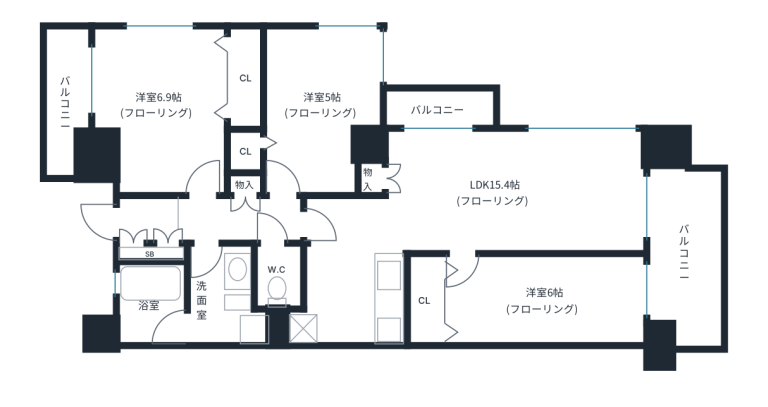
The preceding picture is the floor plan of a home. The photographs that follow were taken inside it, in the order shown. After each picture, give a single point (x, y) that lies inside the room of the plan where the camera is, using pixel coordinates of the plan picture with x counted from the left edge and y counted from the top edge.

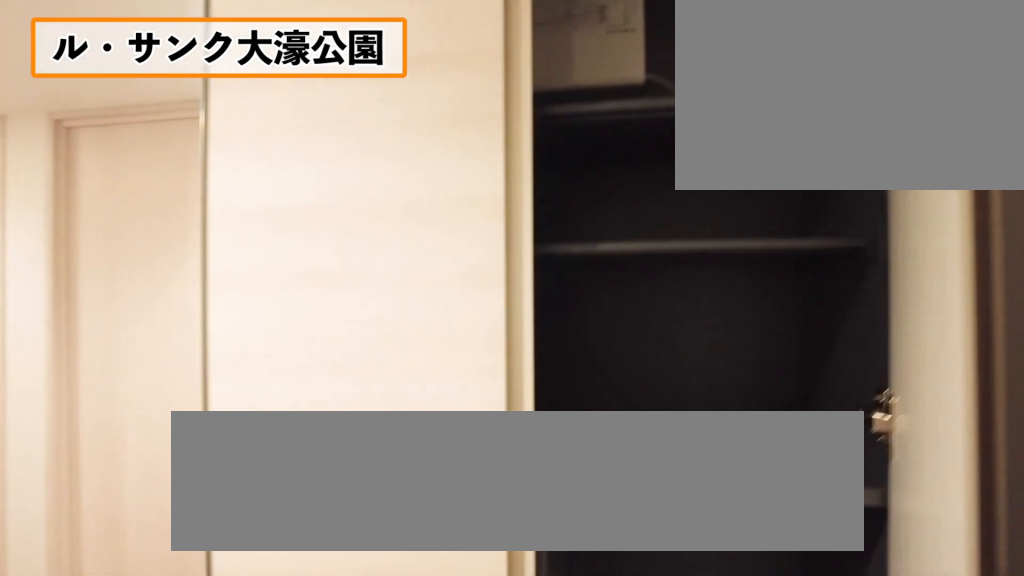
(139, 223)
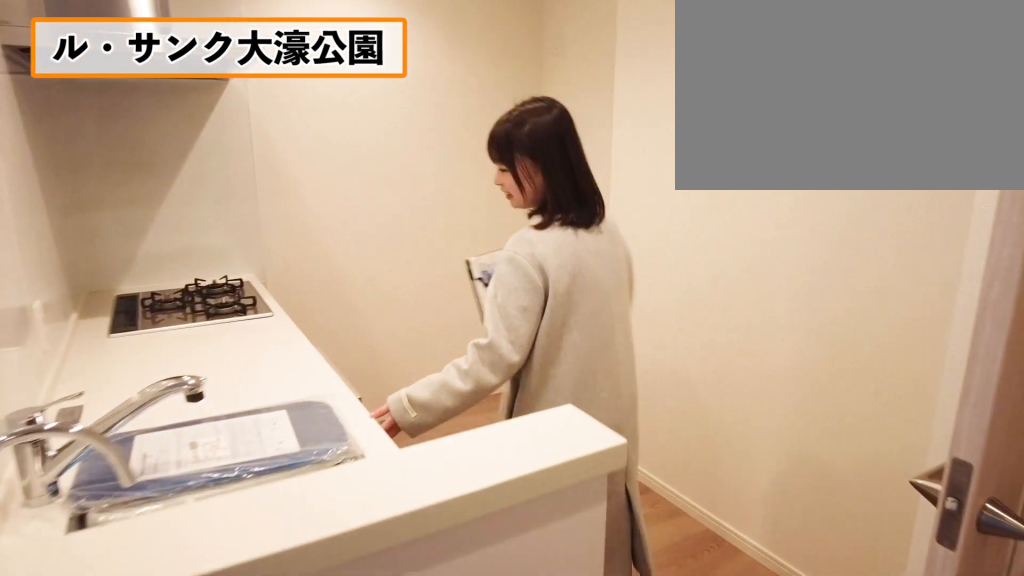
(349, 306)
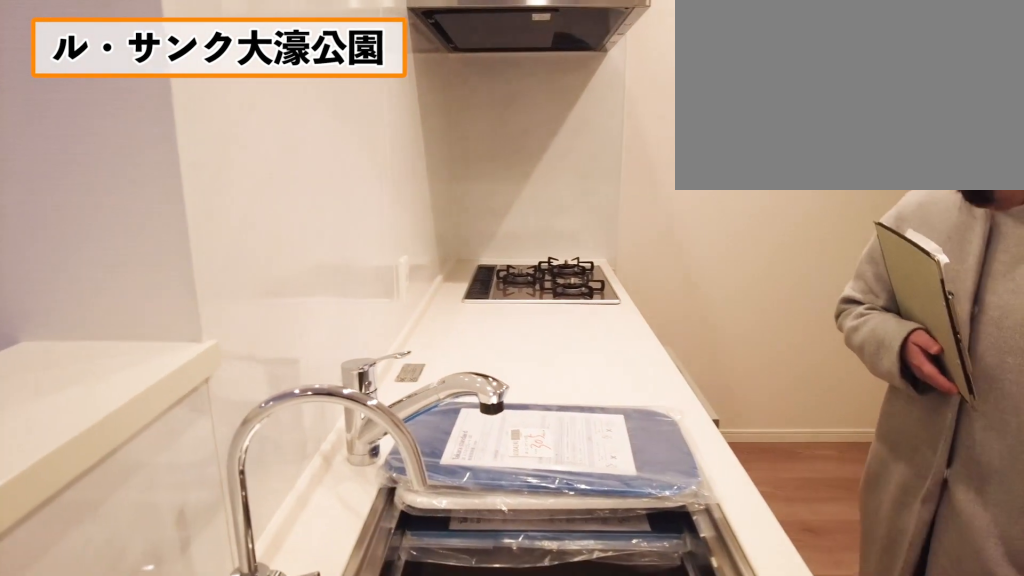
(349, 306)
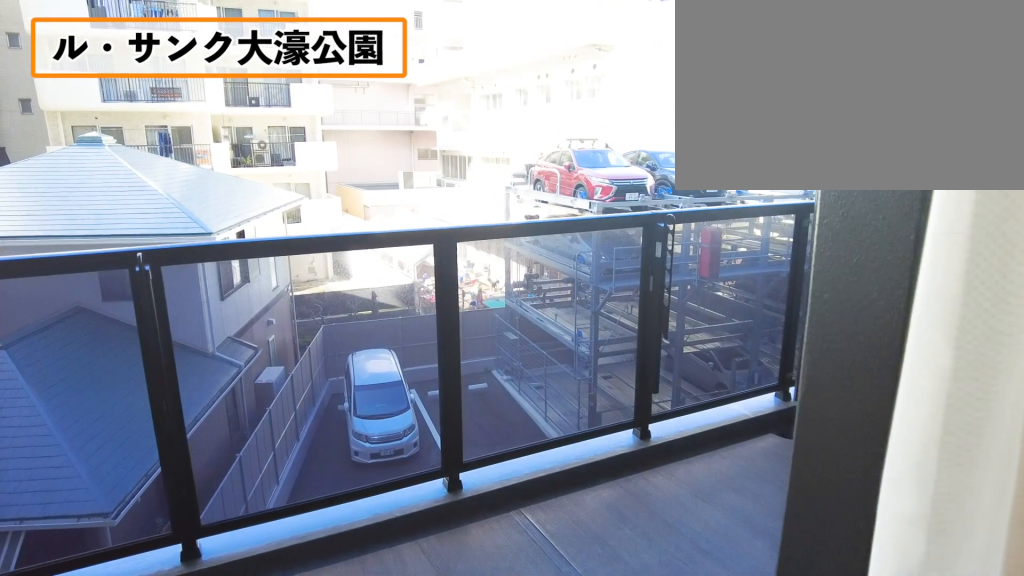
(444, 107)
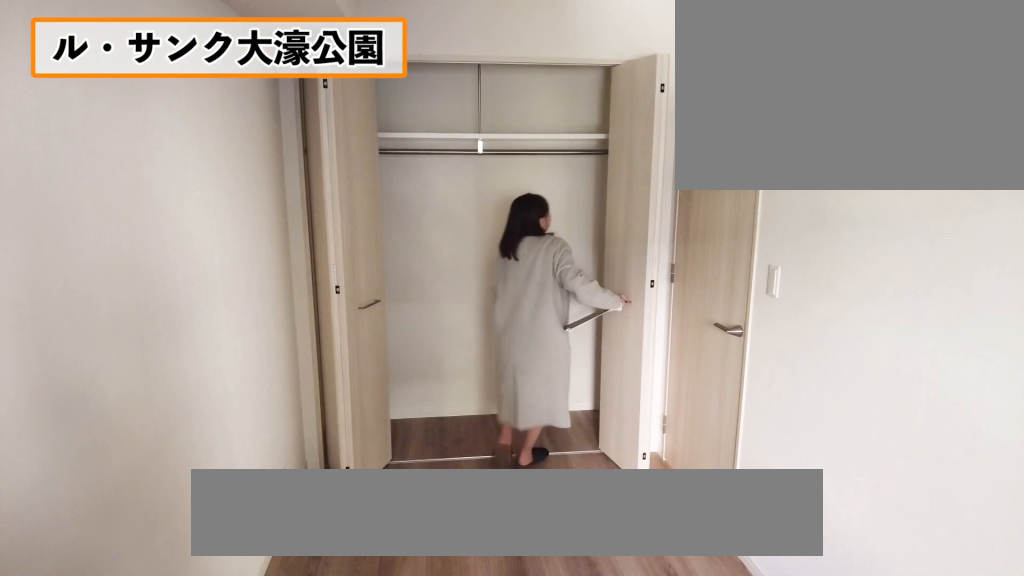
(545, 300)
